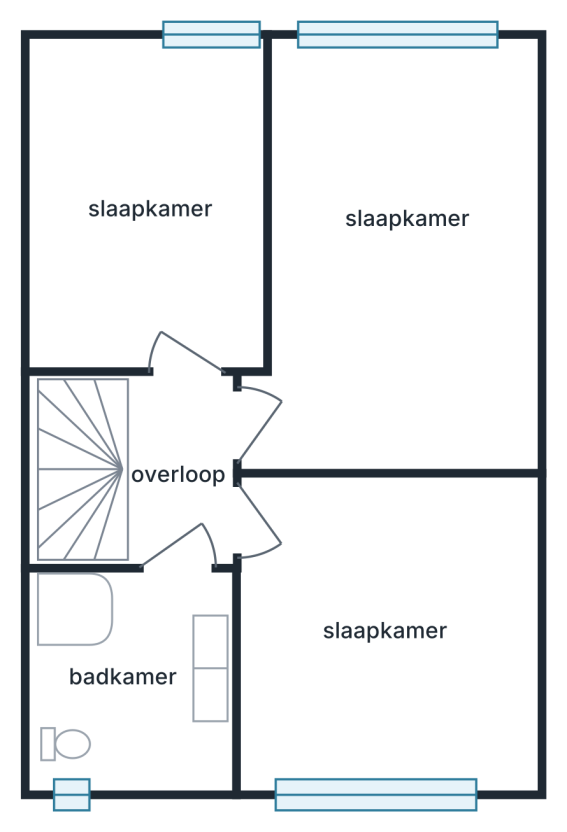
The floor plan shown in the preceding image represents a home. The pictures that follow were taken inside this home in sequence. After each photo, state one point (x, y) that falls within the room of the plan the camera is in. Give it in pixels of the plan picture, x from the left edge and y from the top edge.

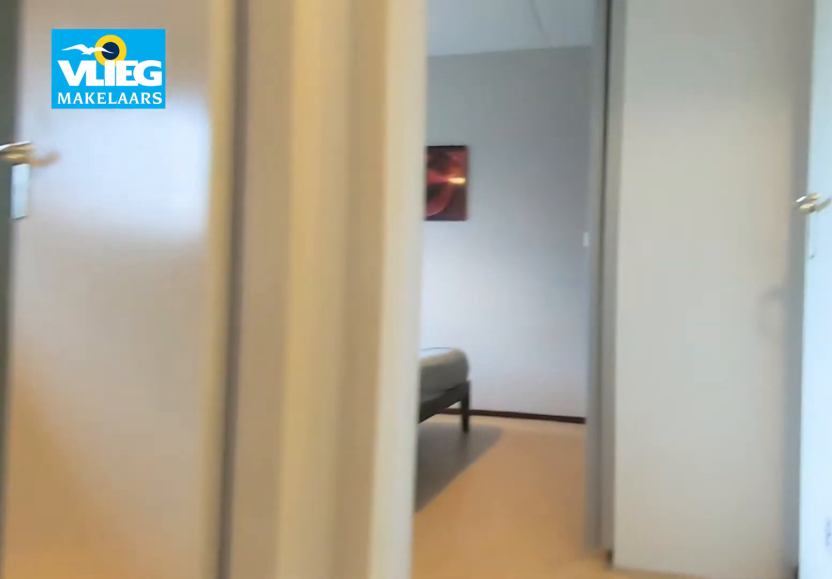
(178, 478)
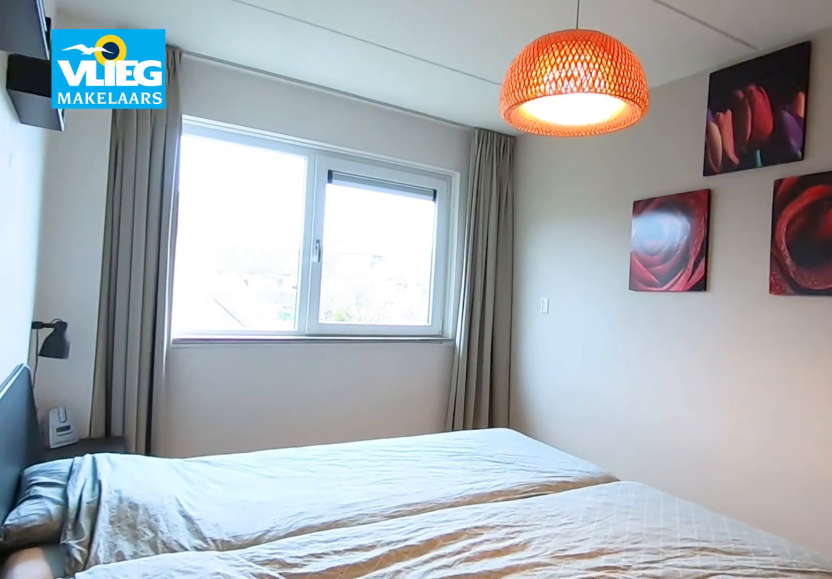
(394, 191)
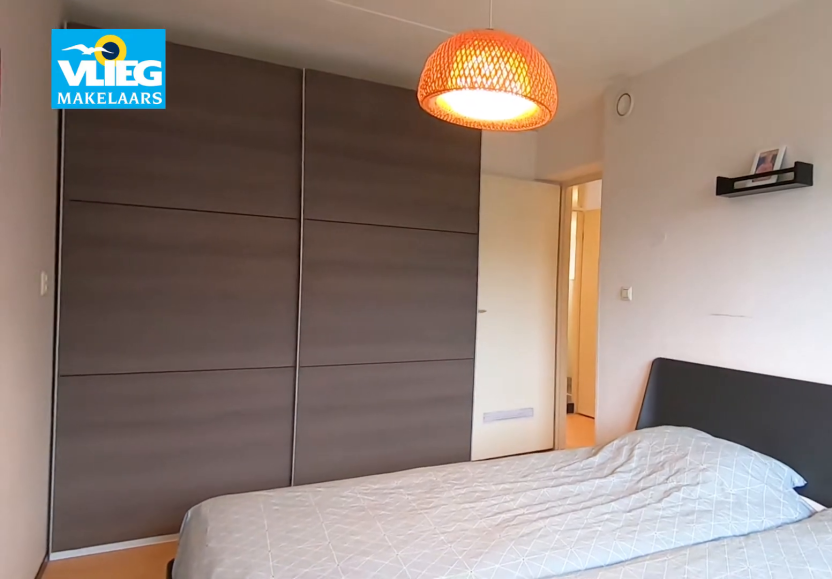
(394, 191)
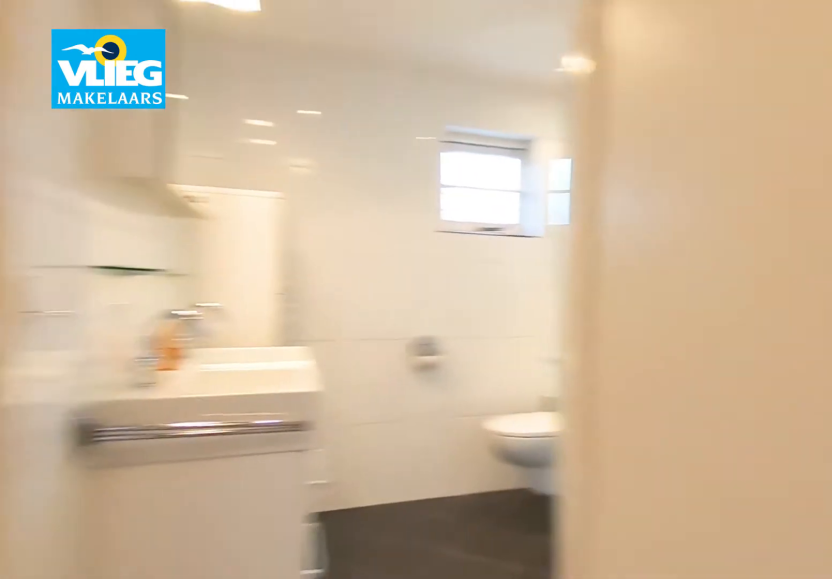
(177, 478)
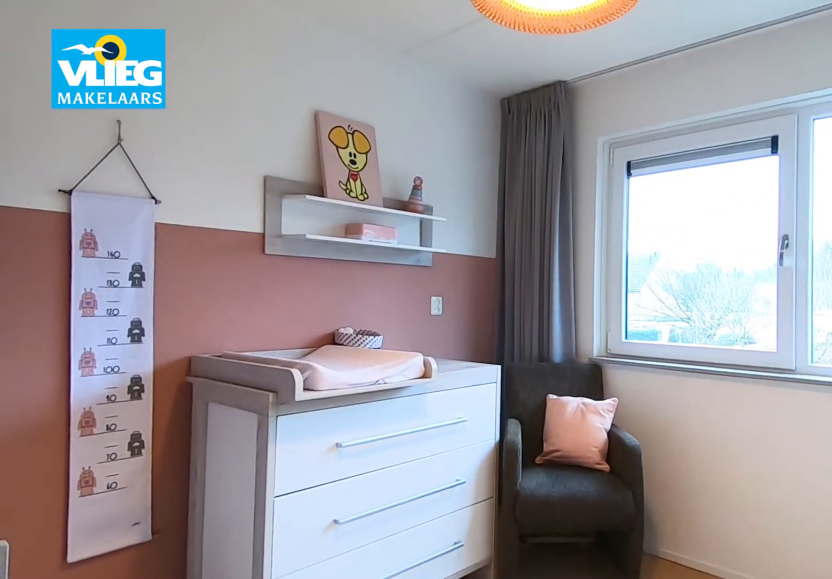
(384, 629)
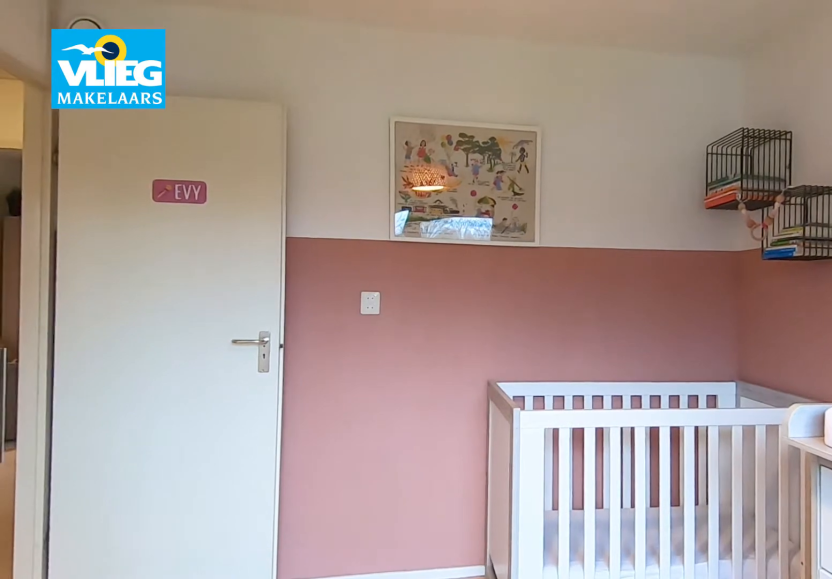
(384, 629)
